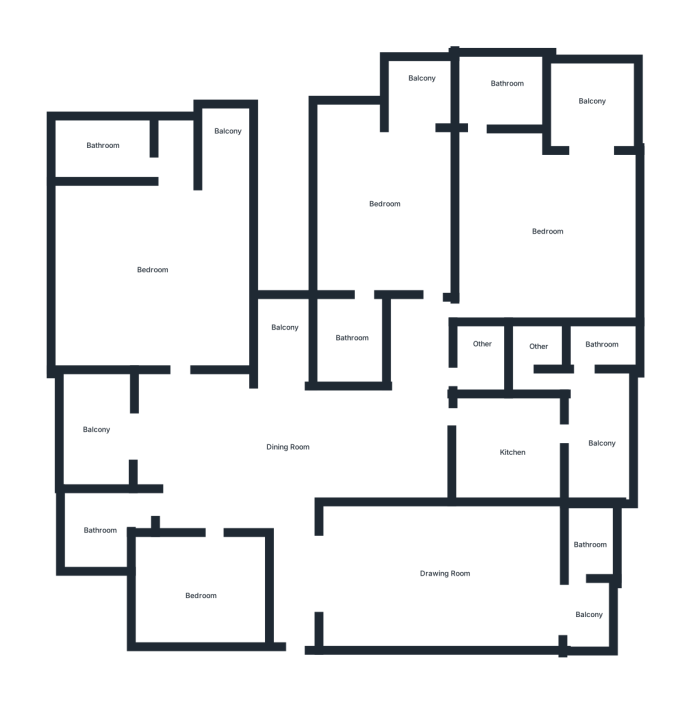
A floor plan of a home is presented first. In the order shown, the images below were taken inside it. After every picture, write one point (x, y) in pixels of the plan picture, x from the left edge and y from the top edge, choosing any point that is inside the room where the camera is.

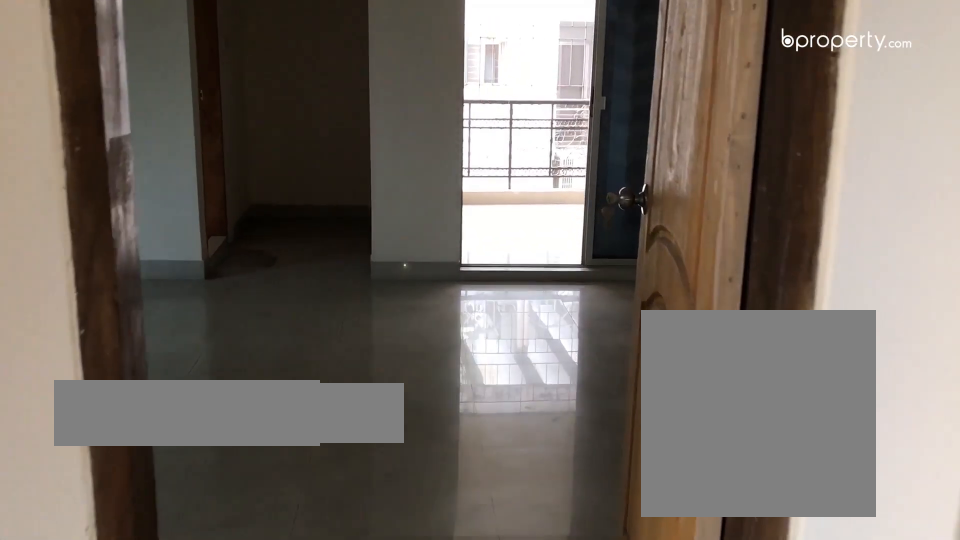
(155, 268)
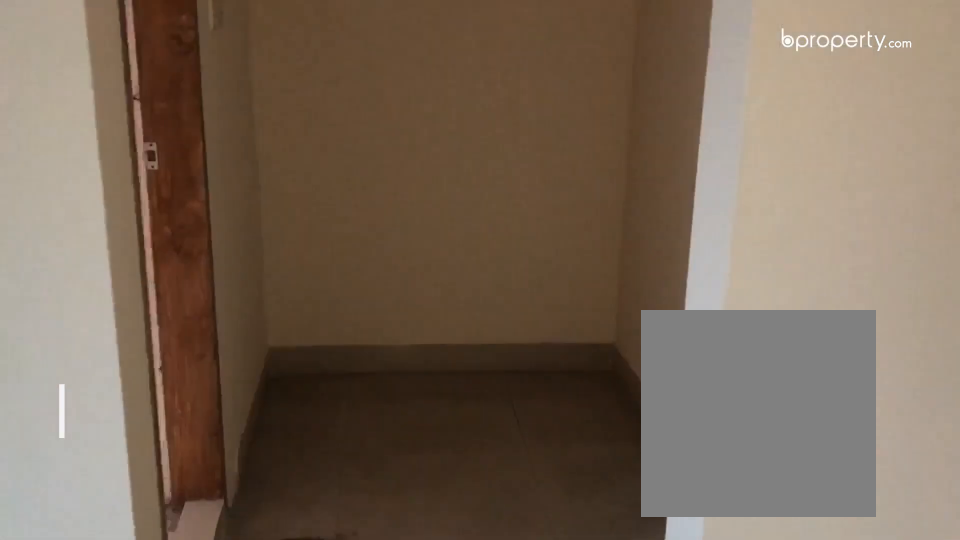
(153, 266)
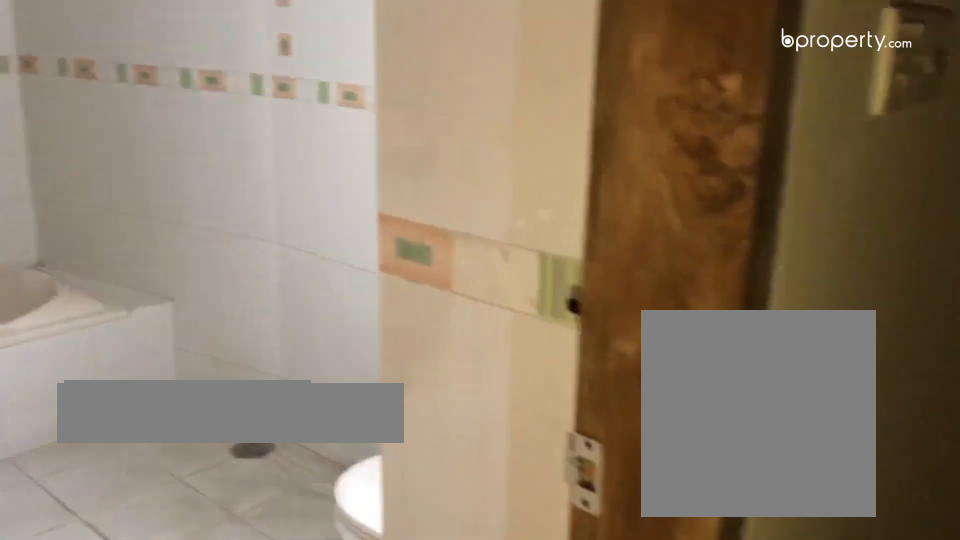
(106, 148)
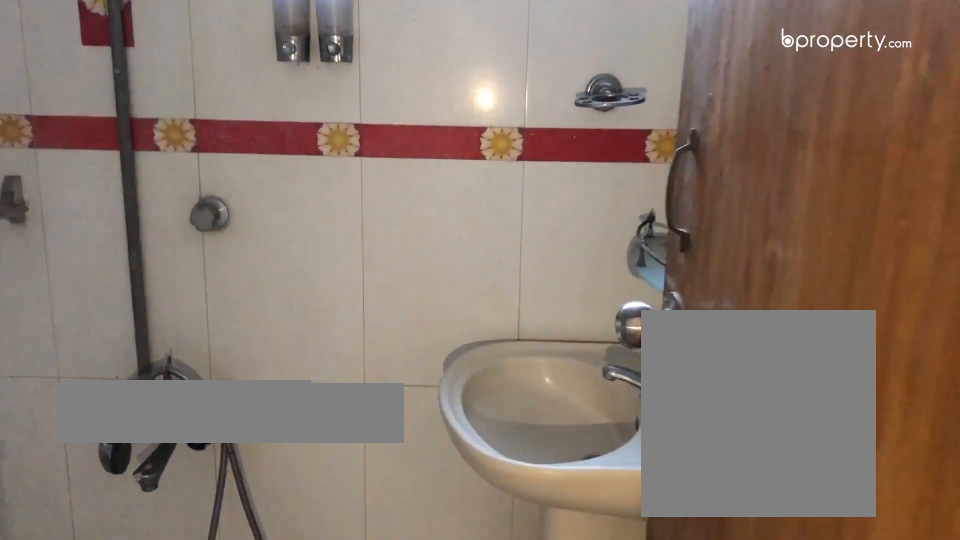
(100, 530)
